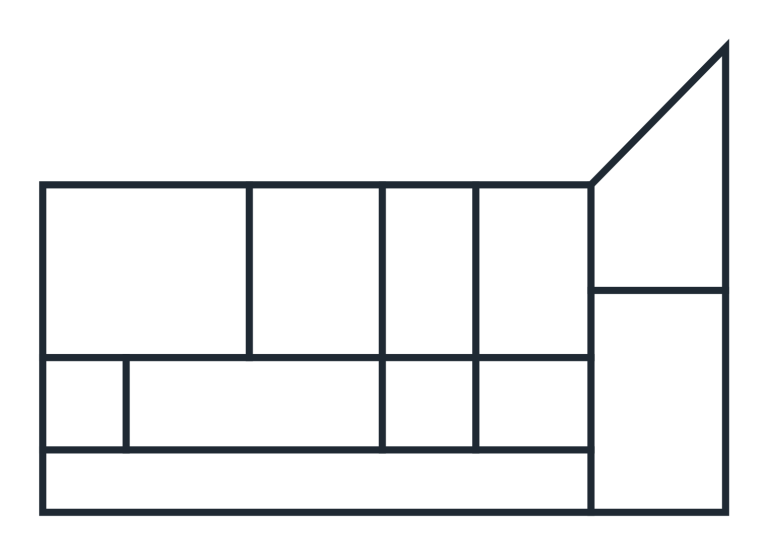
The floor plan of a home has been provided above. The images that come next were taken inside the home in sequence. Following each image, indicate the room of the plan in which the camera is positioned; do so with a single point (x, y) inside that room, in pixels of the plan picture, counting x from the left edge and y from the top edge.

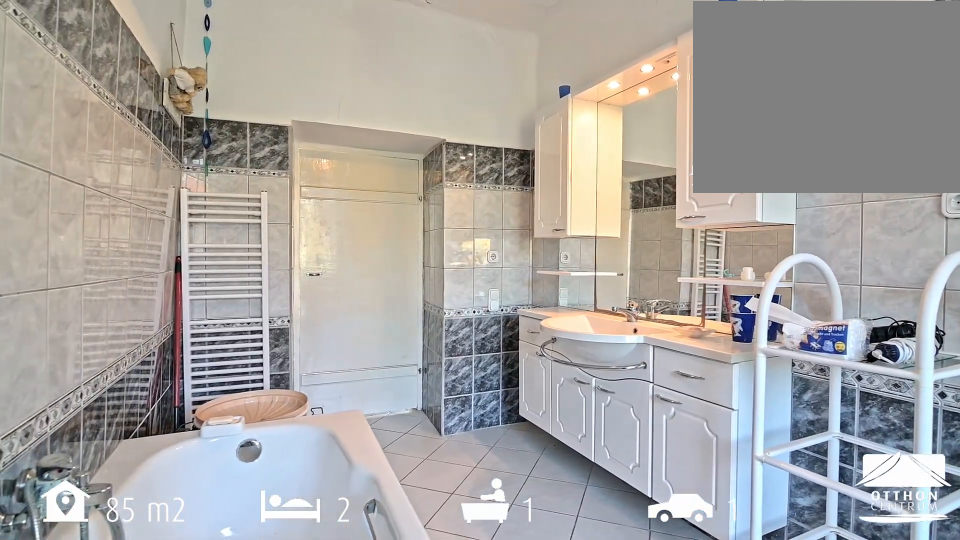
(430, 291)
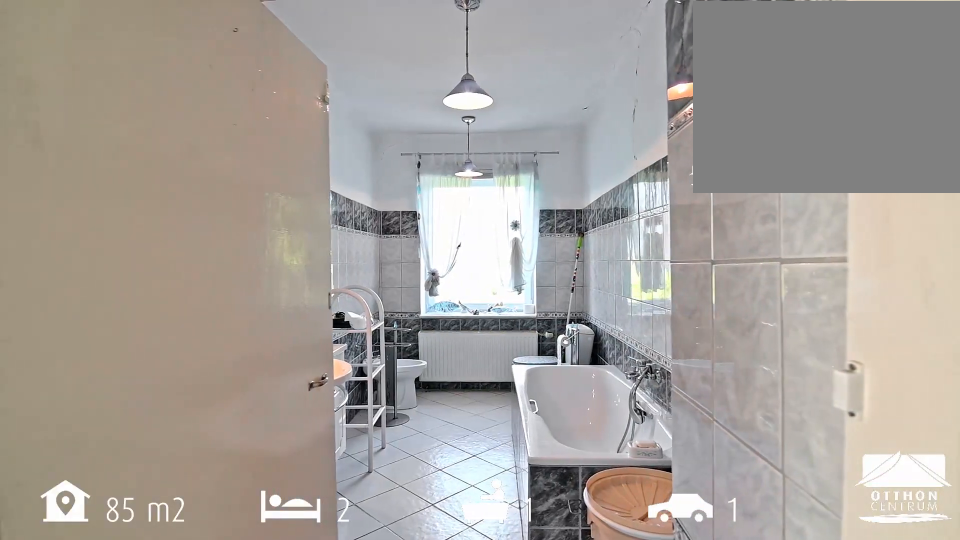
(430, 291)
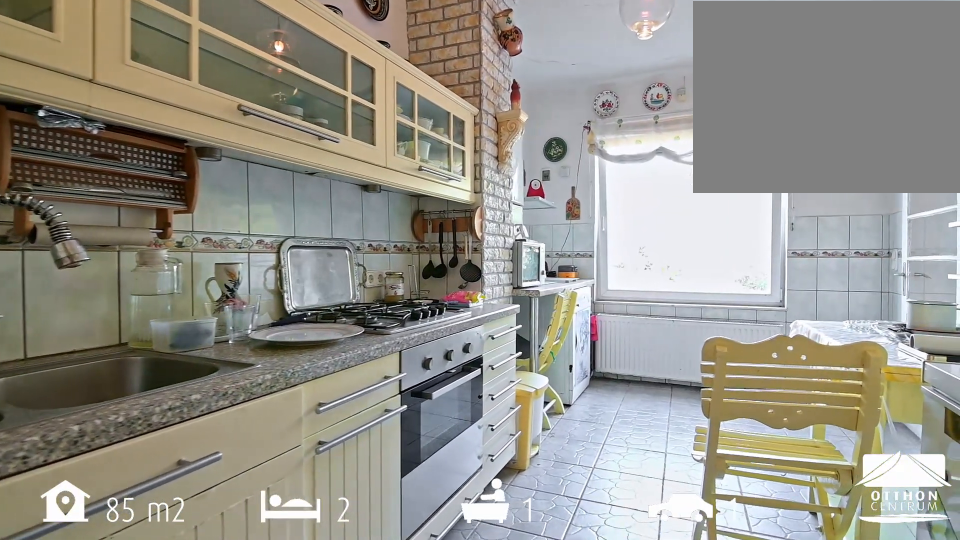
(537, 287)
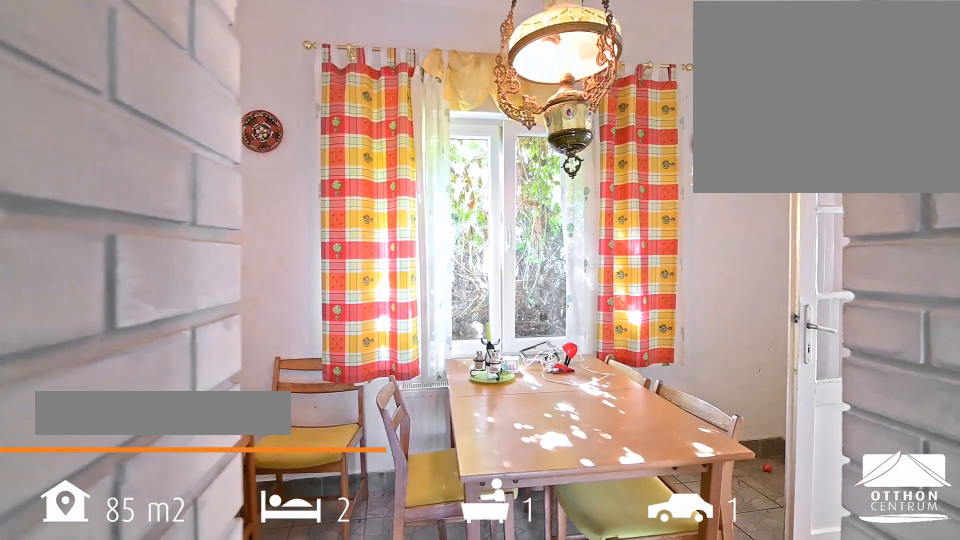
(537, 406)
